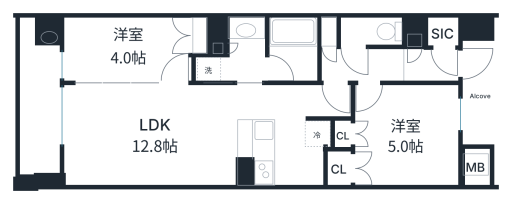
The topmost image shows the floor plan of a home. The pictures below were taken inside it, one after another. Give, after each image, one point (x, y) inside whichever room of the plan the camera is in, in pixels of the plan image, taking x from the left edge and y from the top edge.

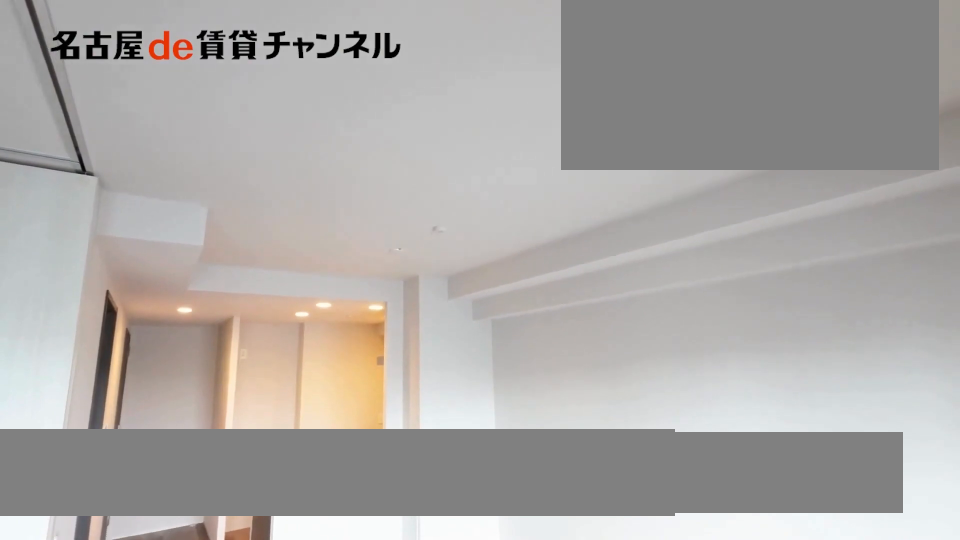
(147, 133)
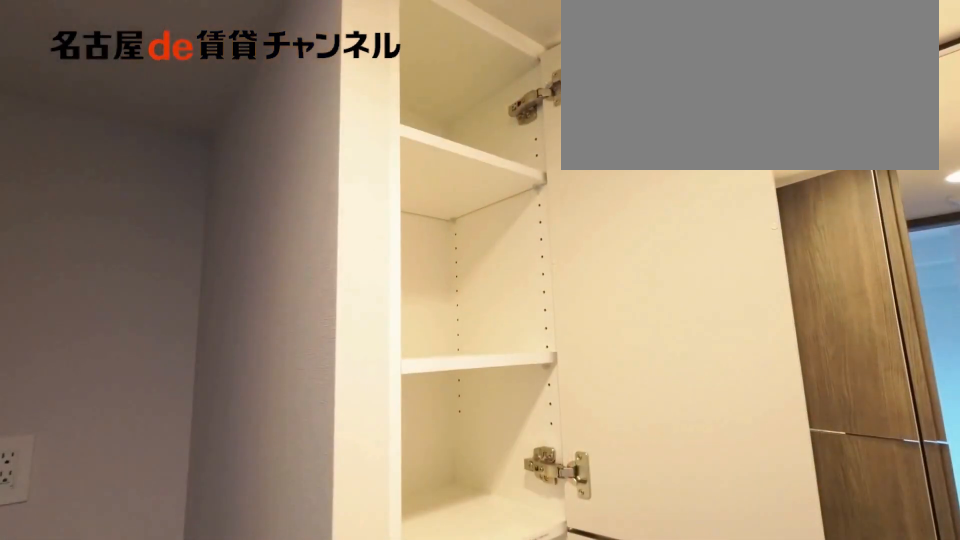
(232, 53)
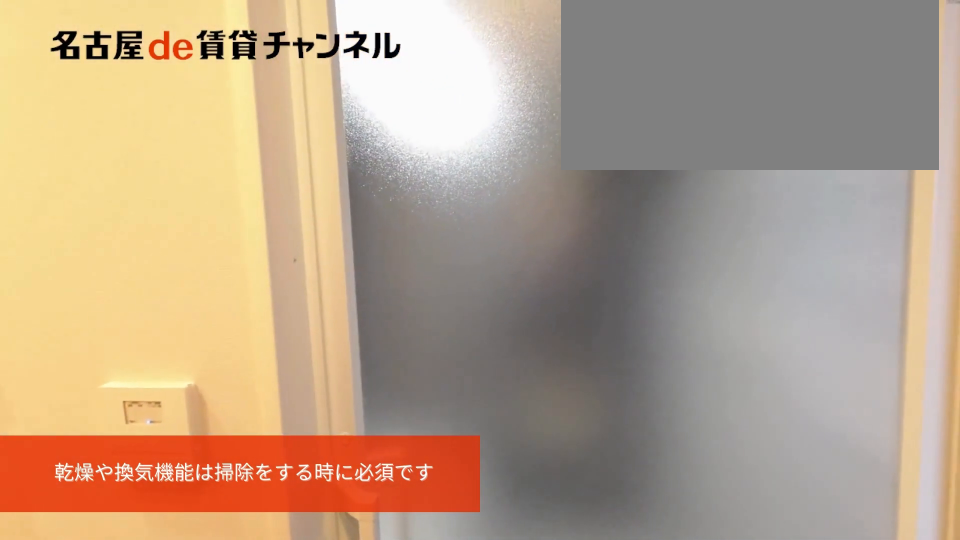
(232, 53)
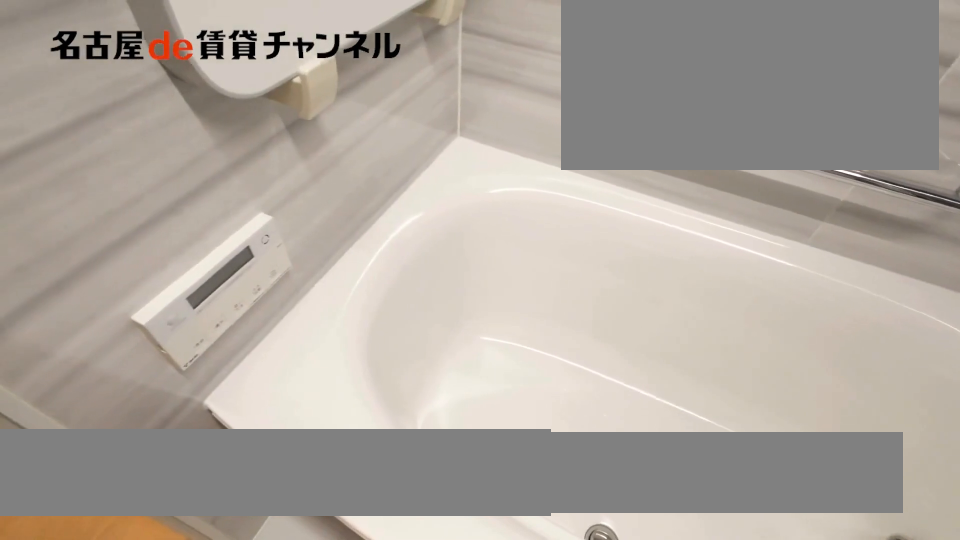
(292, 51)
